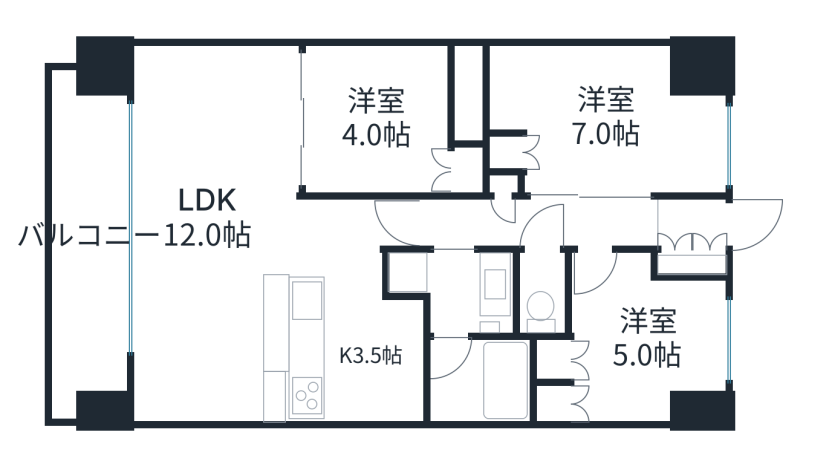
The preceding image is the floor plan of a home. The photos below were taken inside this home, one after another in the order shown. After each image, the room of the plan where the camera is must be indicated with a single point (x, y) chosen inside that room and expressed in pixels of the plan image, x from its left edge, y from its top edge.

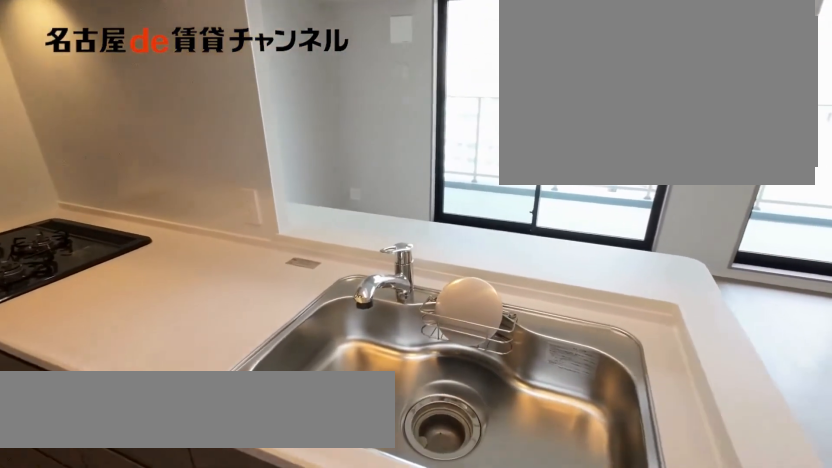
(318, 348)
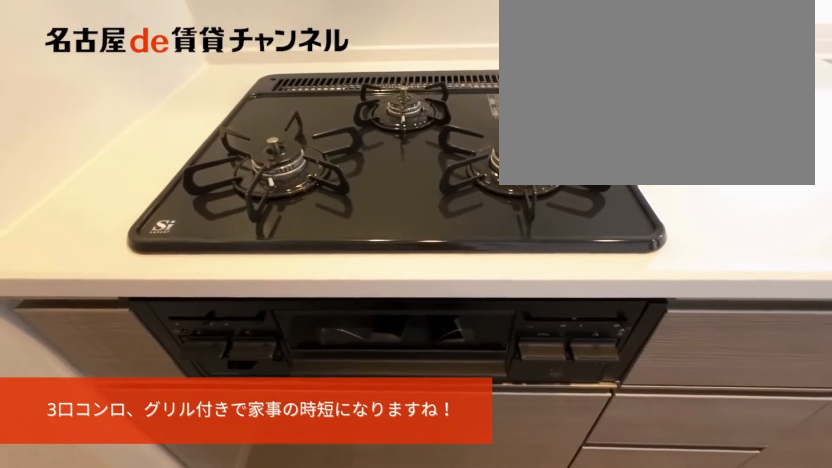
(318, 348)
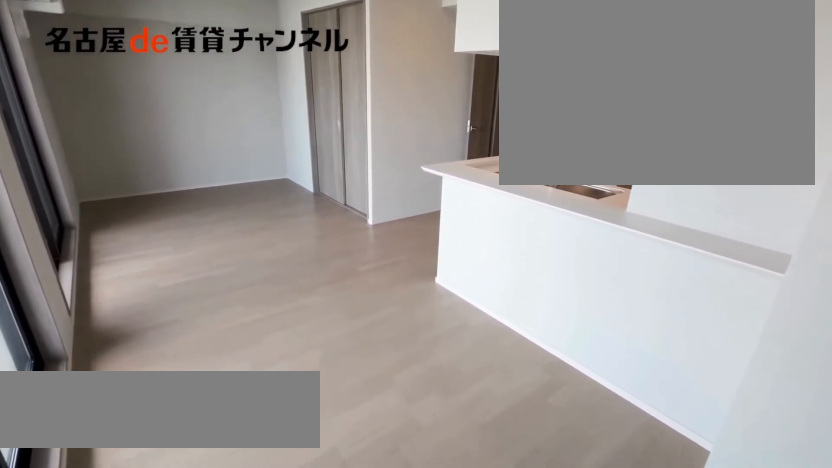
(208, 222)
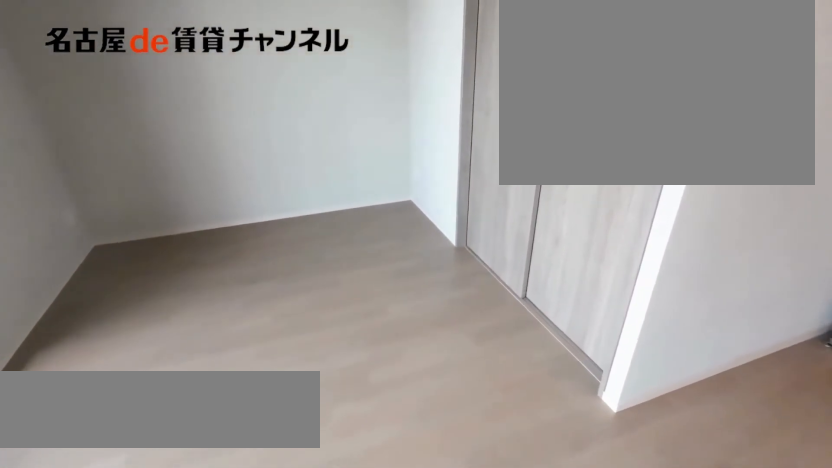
(208, 222)
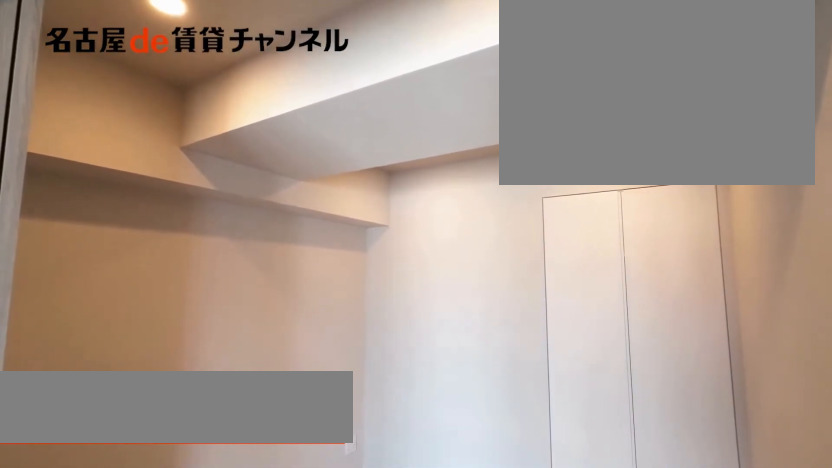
(376, 123)
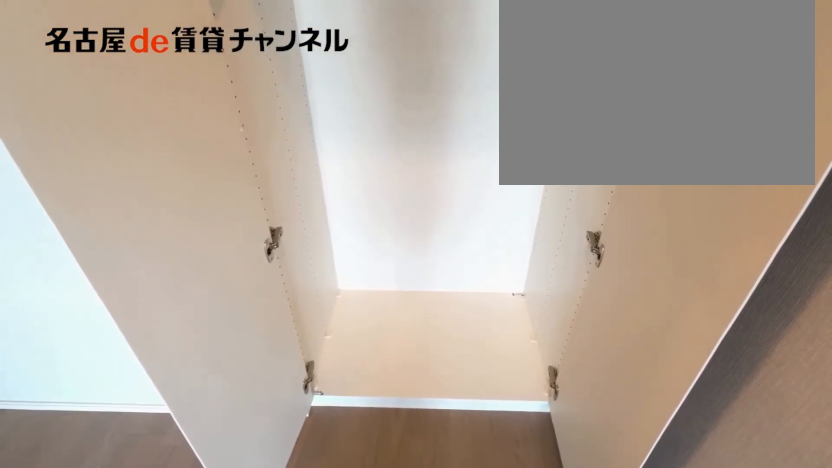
(470, 171)
